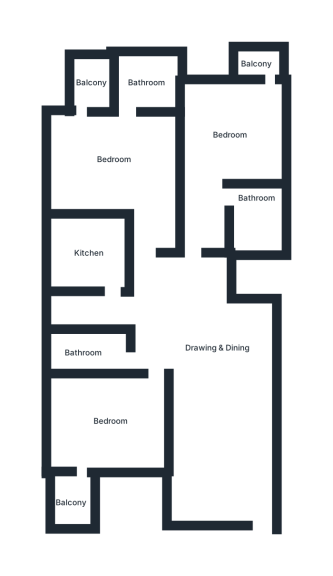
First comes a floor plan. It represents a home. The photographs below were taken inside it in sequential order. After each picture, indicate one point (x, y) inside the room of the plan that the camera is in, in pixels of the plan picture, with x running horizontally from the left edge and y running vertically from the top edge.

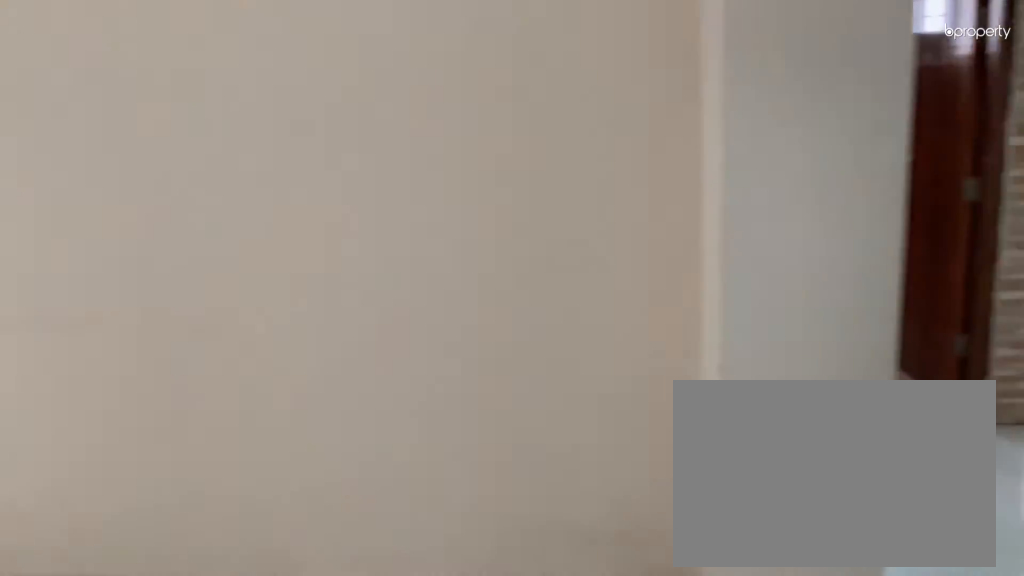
(218, 361)
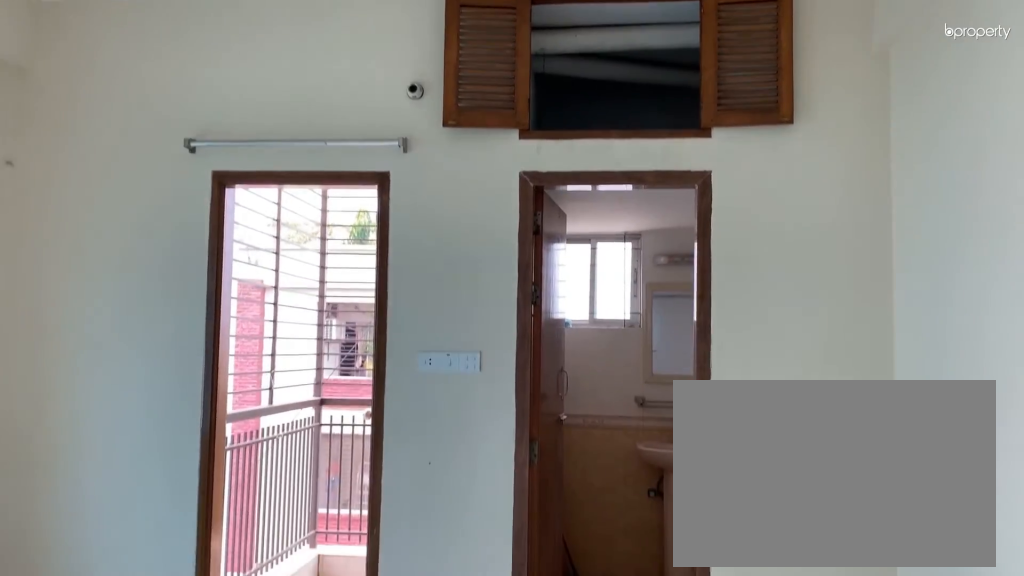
(119, 142)
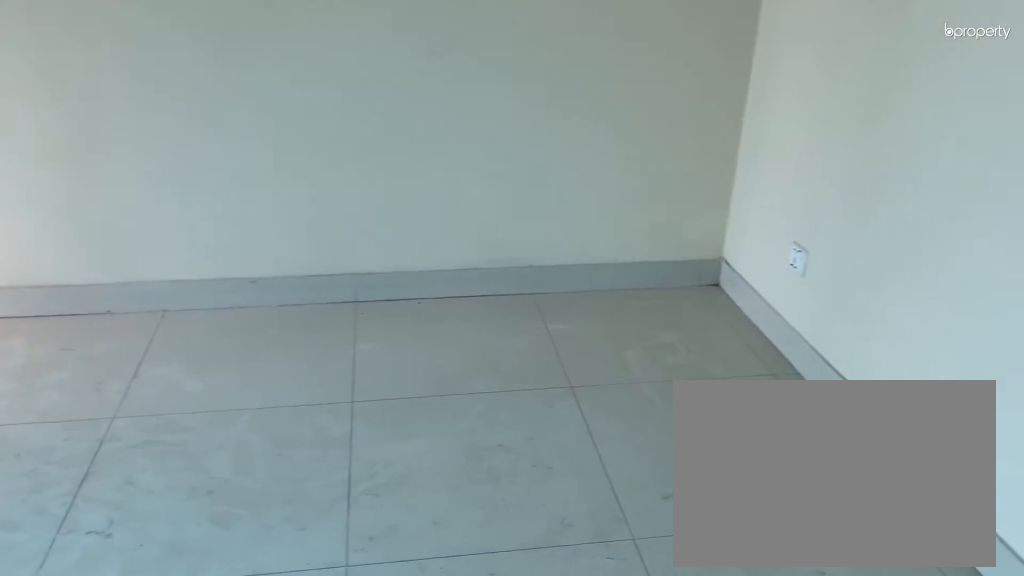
(225, 138)
